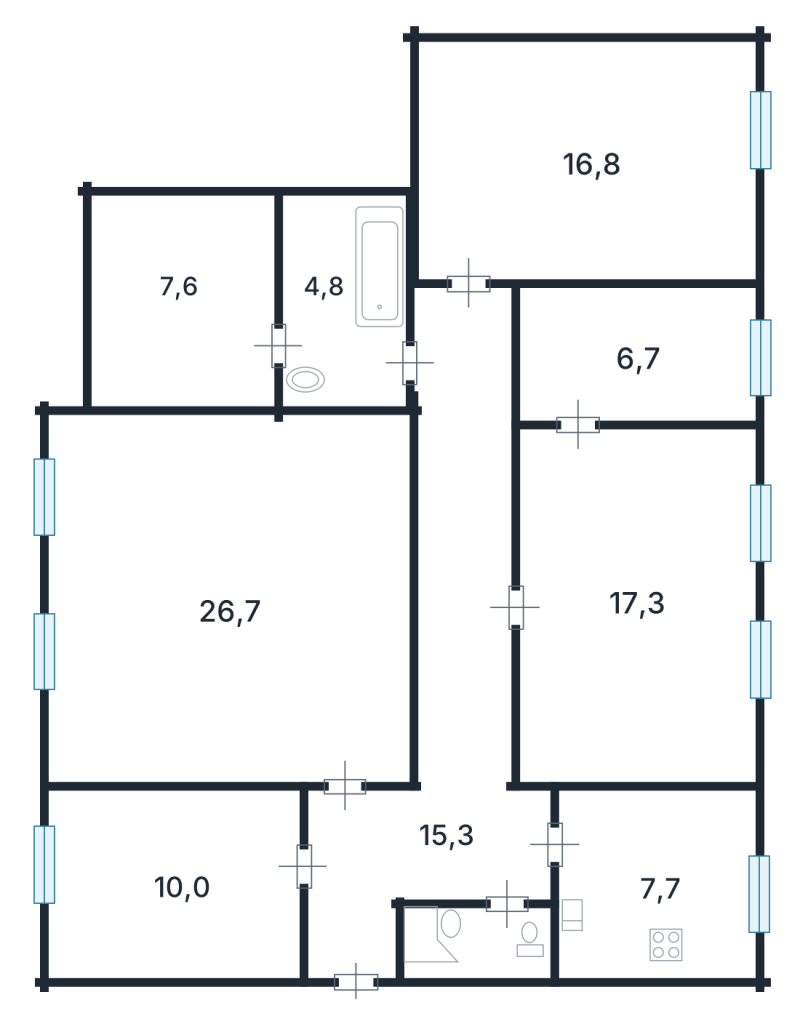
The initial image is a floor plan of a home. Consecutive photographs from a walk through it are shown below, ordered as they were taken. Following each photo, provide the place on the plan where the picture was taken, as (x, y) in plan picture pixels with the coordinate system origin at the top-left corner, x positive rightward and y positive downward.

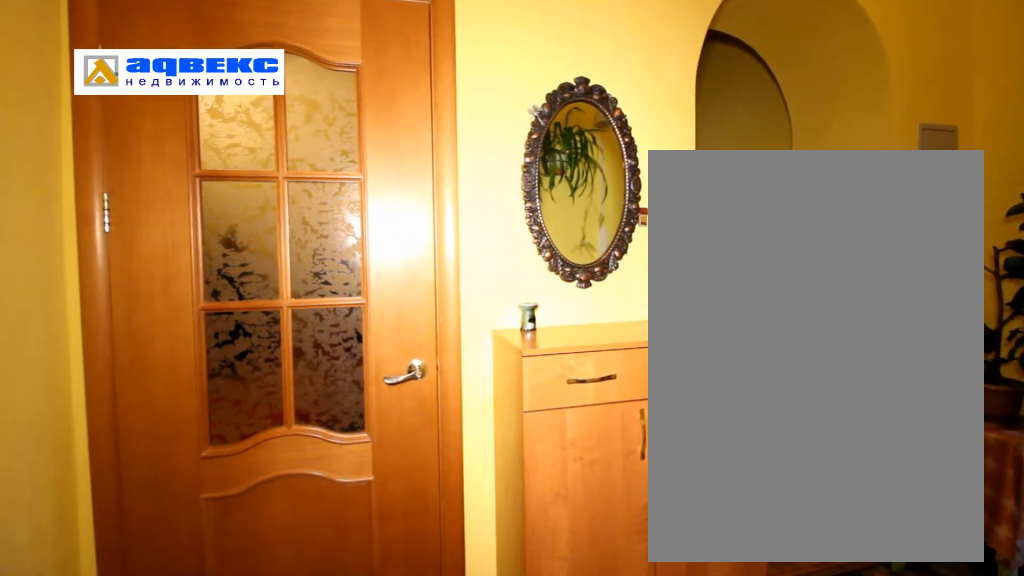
(509, 893)
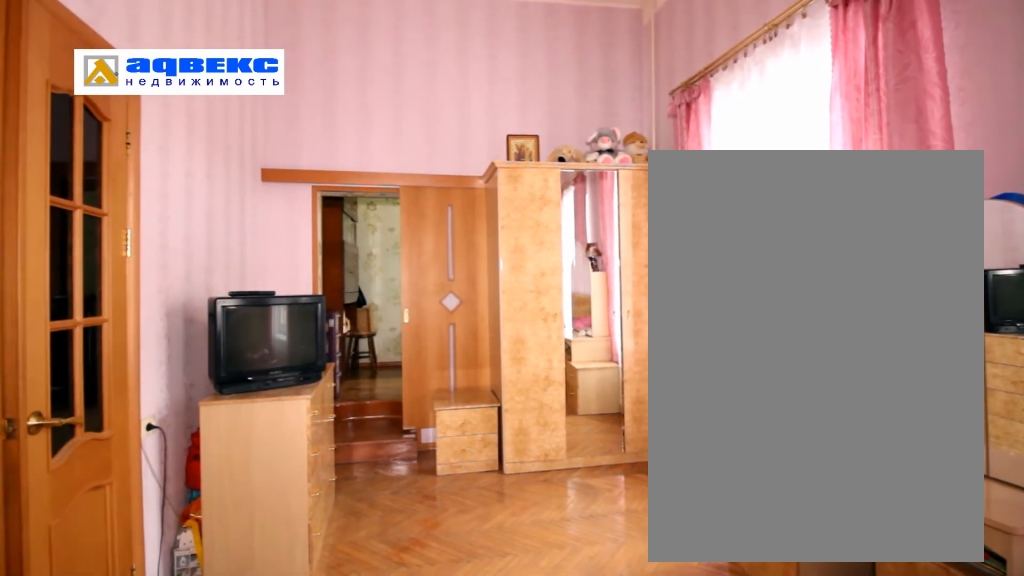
(640, 720)
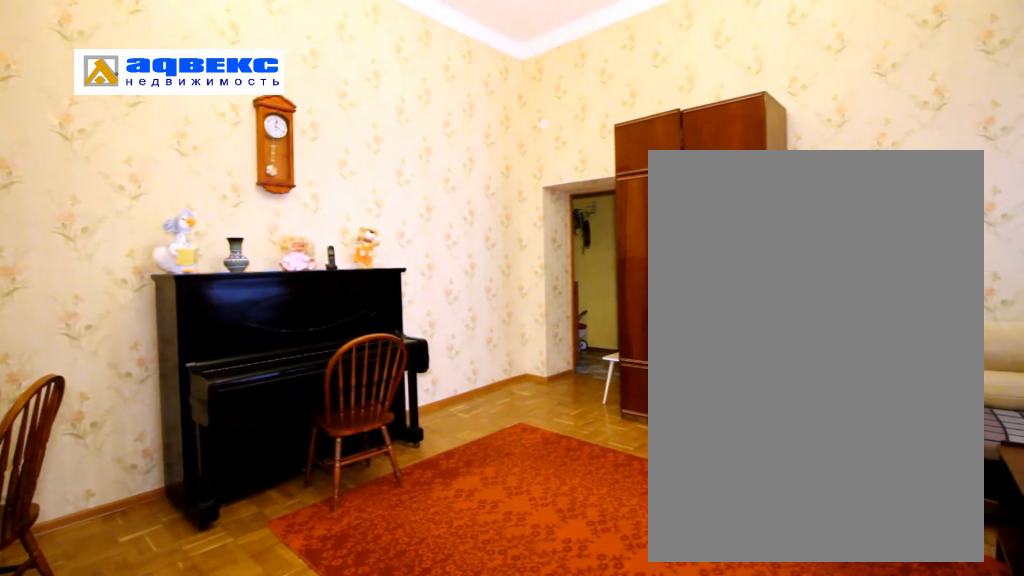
(157, 652)
